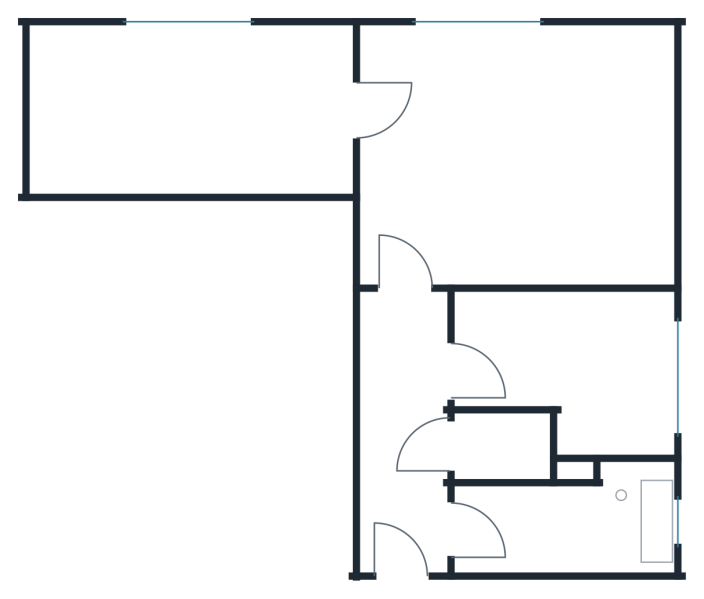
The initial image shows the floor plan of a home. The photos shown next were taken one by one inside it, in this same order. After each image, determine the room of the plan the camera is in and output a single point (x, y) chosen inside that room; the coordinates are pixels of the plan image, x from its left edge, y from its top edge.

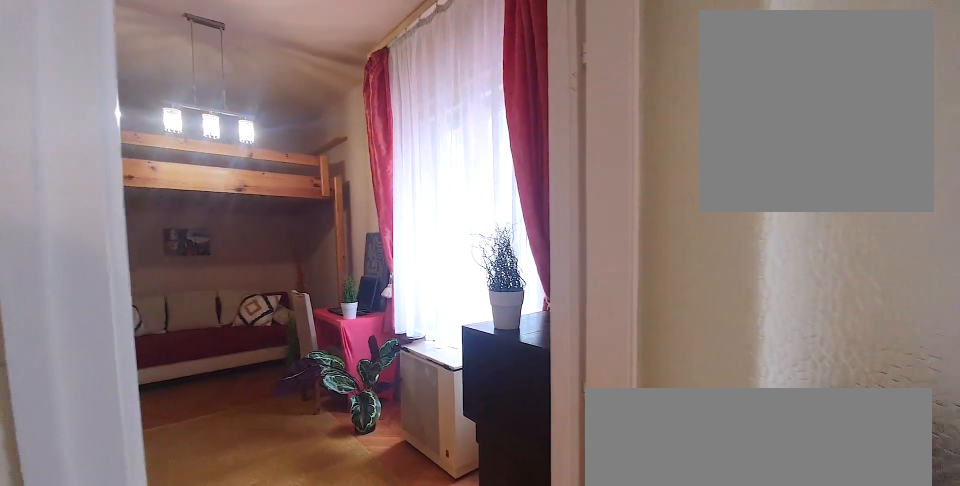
(195, 112)
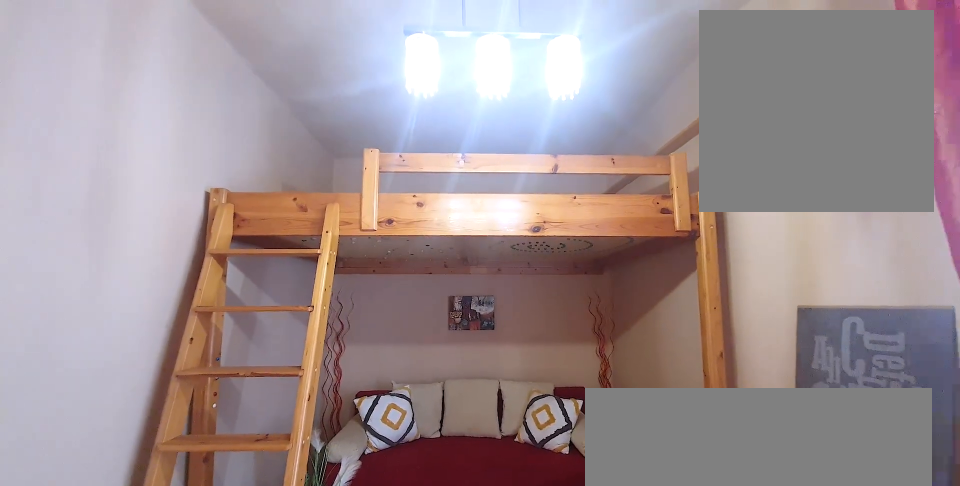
(195, 112)
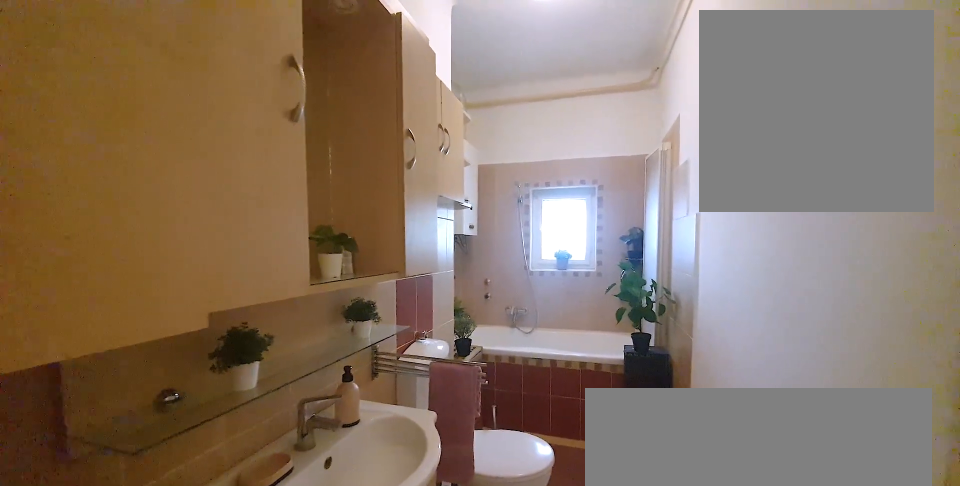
(576, 534)
